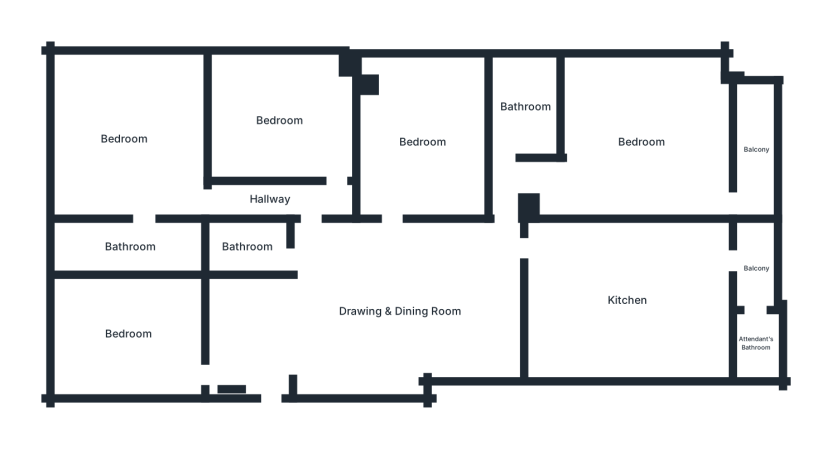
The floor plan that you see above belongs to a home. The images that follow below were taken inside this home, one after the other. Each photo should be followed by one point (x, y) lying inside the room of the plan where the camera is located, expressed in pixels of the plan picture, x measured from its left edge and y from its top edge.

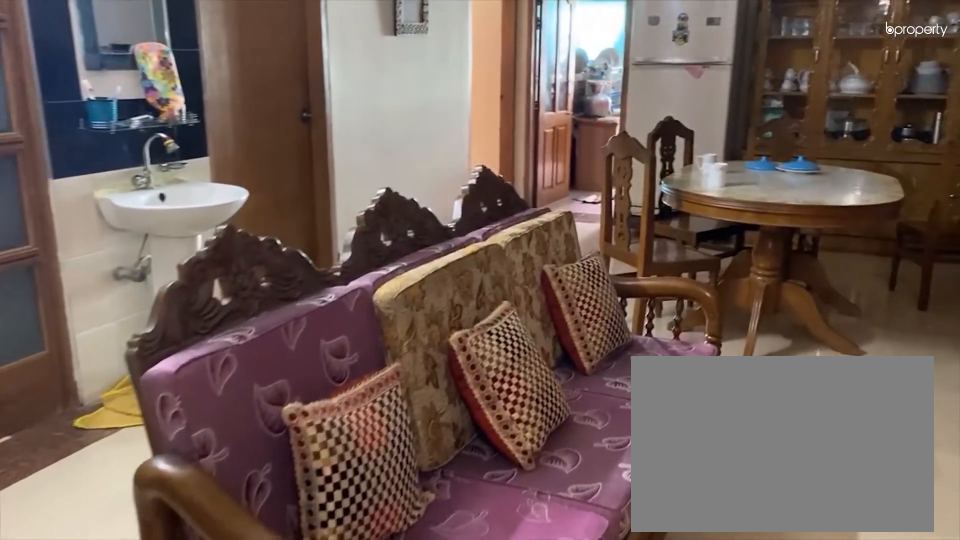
(395, 324)
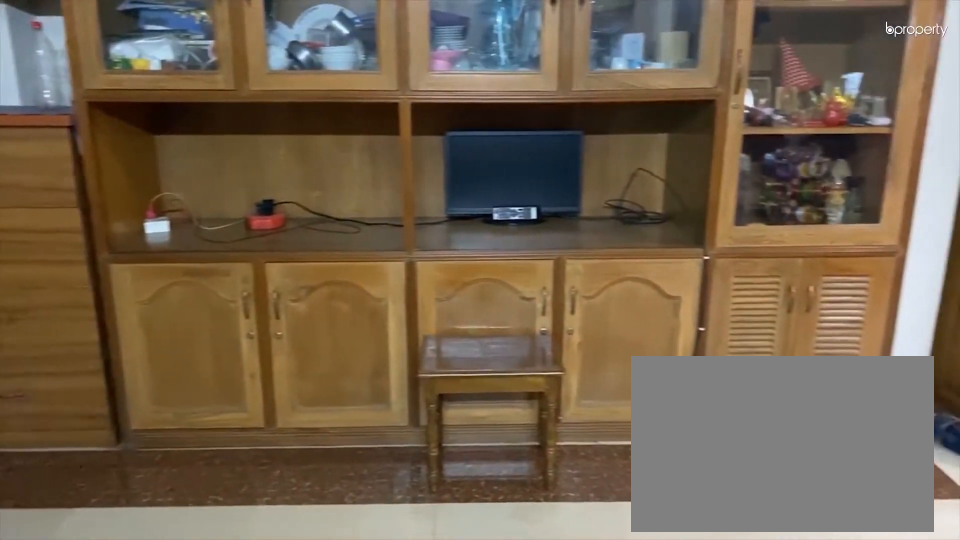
(395, 324)
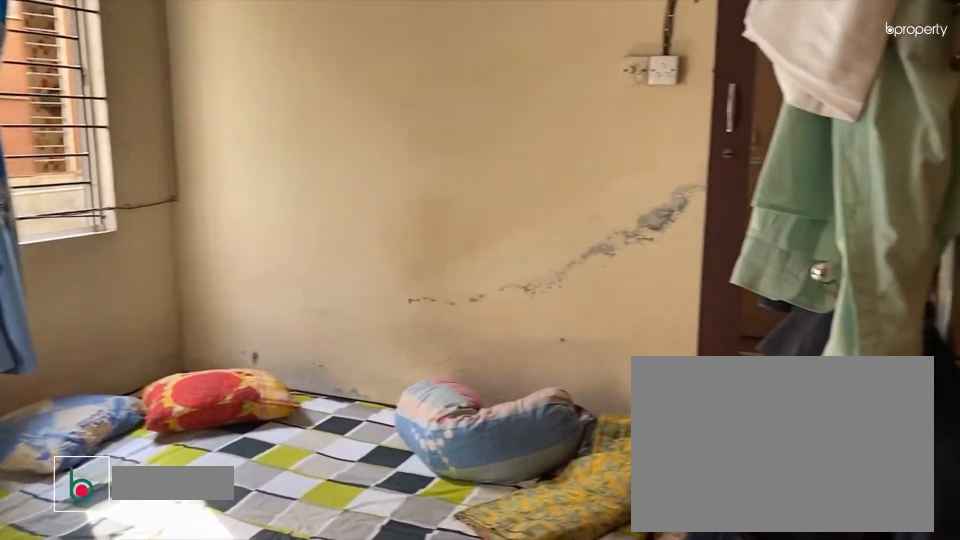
(126, 332)
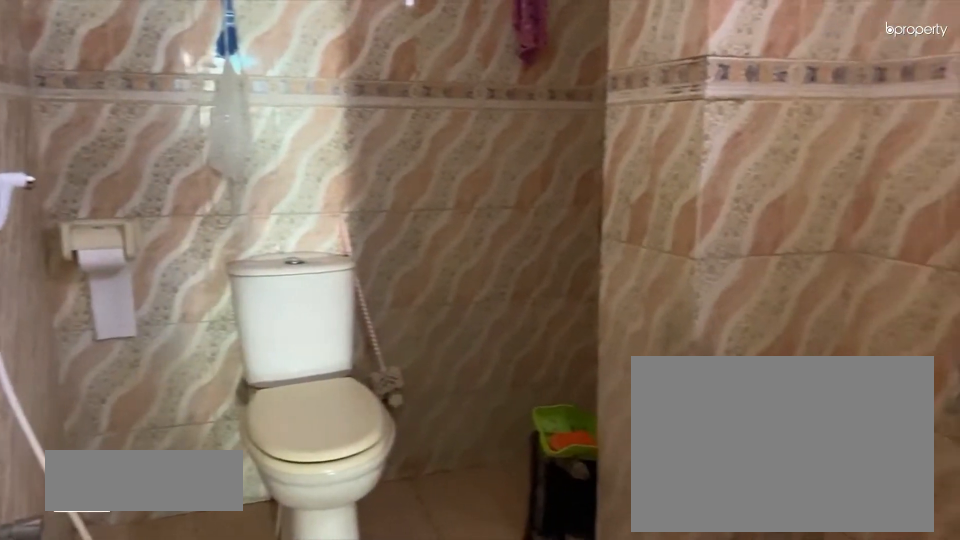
(250, 244)
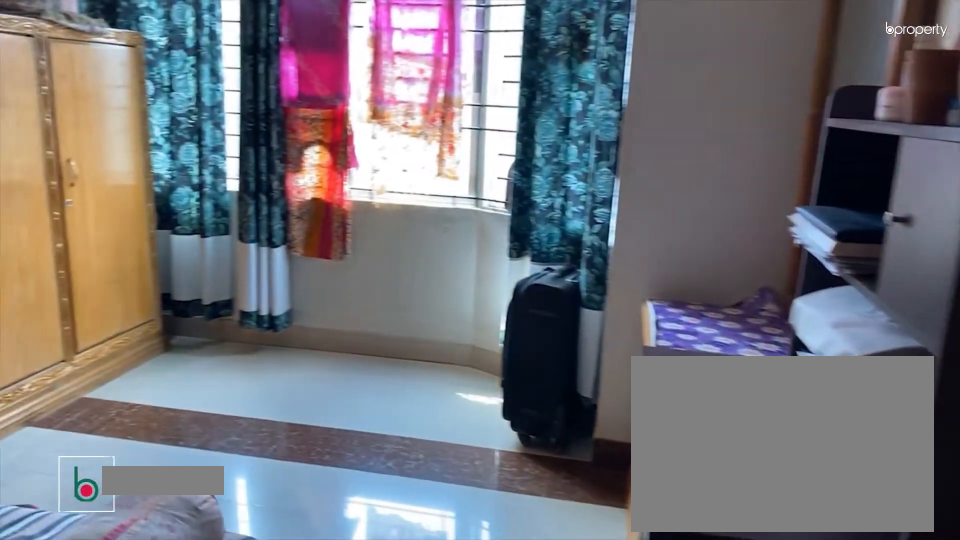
(280, 126)
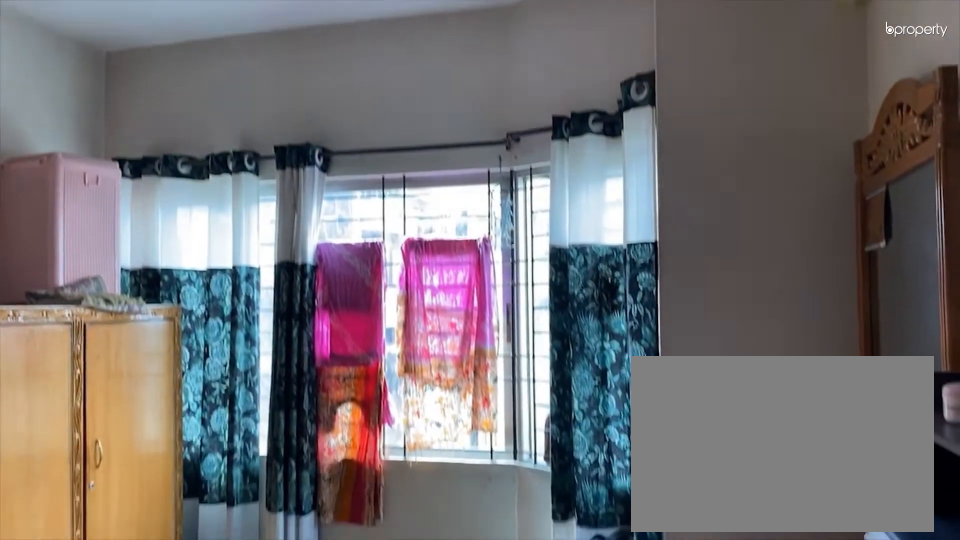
(279, 123)
